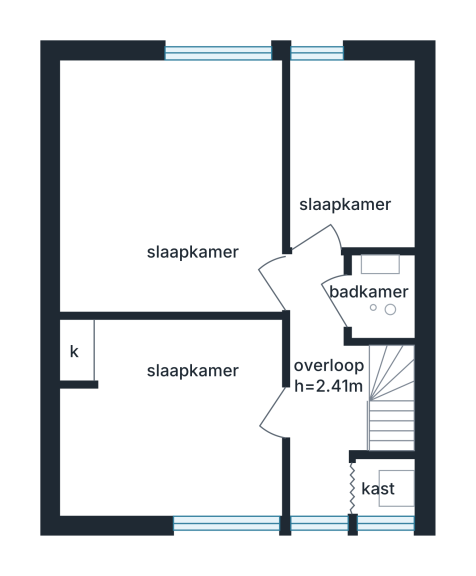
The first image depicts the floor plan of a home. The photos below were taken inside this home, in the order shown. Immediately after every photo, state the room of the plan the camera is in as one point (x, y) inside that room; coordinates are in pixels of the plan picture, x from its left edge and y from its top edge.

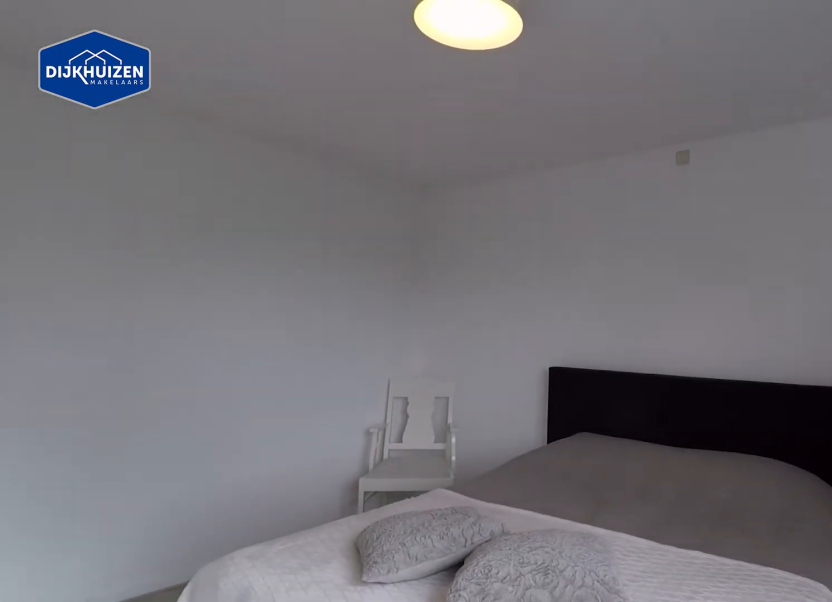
(205, 300)
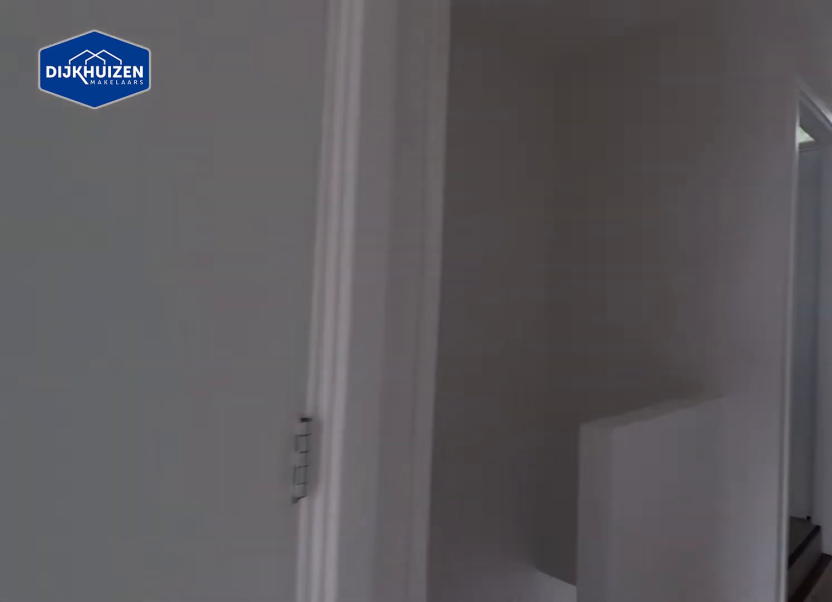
(322, 387)
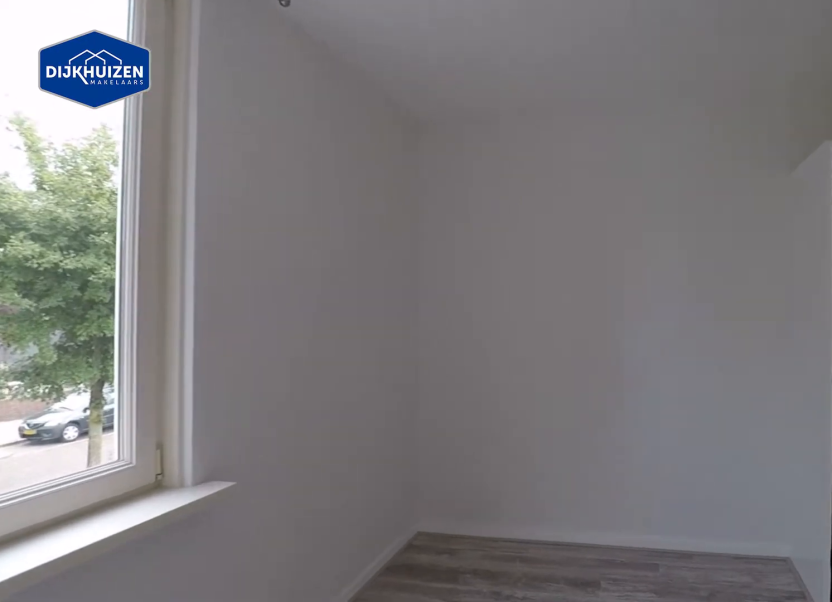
(203, 326)
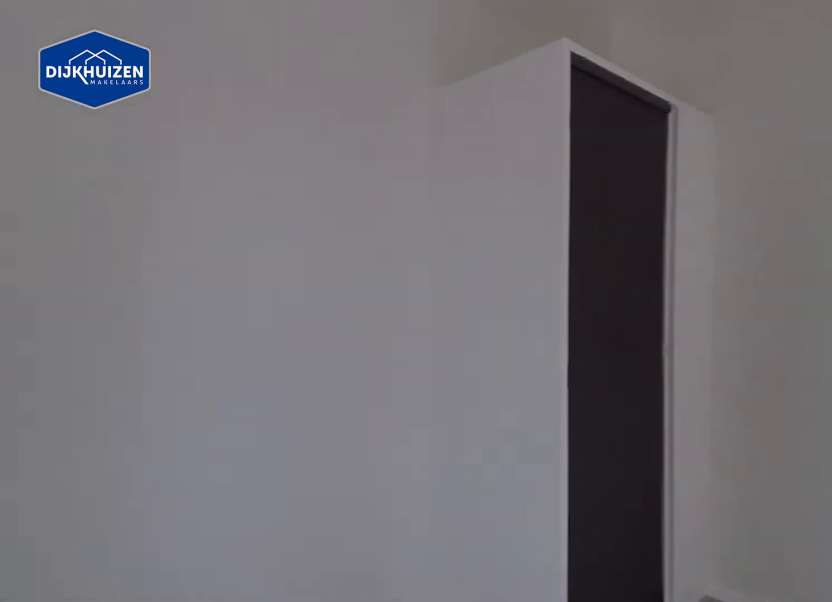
(203, 326)
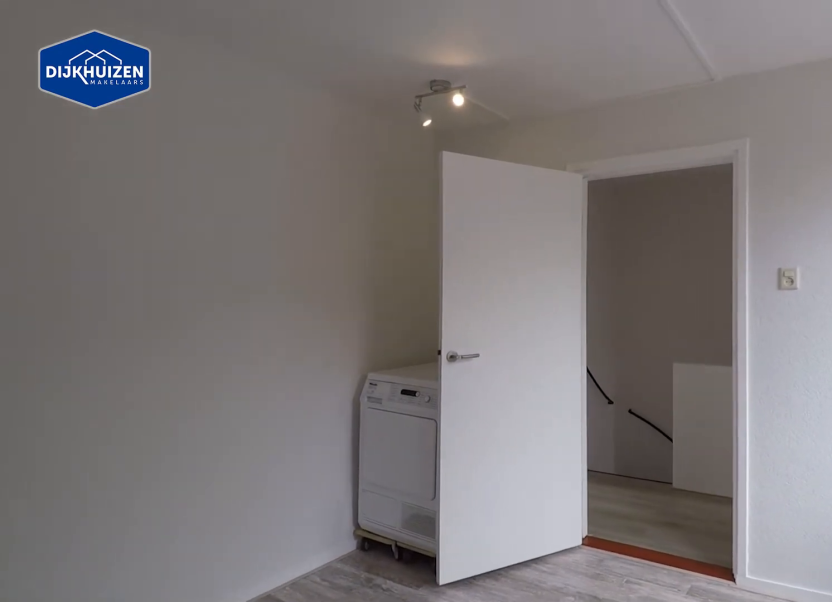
(203, 326)
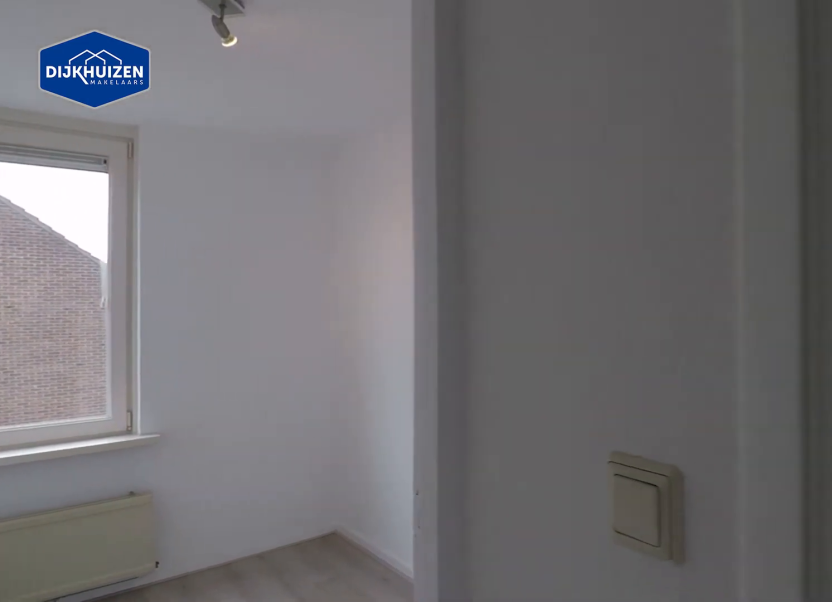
(322, 387)
